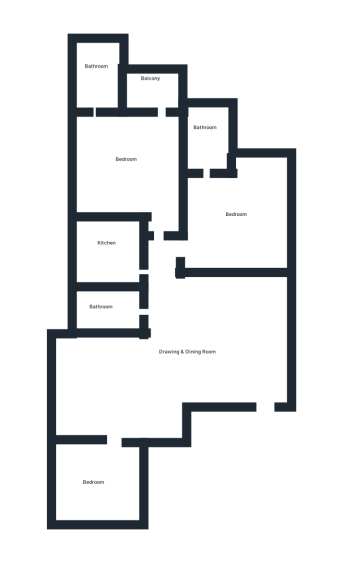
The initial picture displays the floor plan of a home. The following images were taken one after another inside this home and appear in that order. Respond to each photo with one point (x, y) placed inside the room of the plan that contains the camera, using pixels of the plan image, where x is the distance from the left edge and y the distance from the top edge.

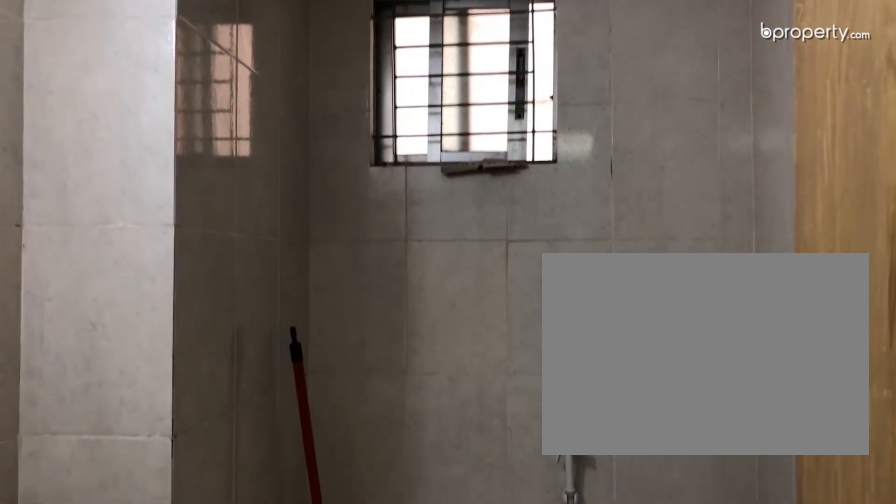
(115, 315)
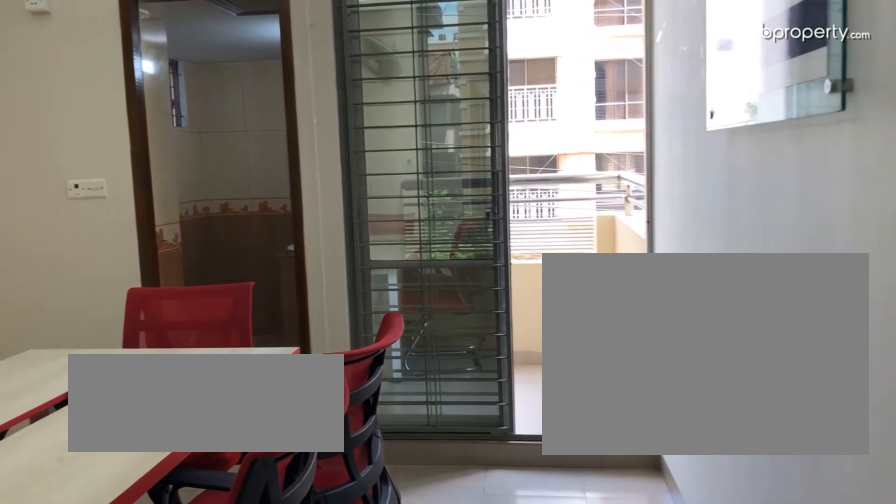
(118, 160)
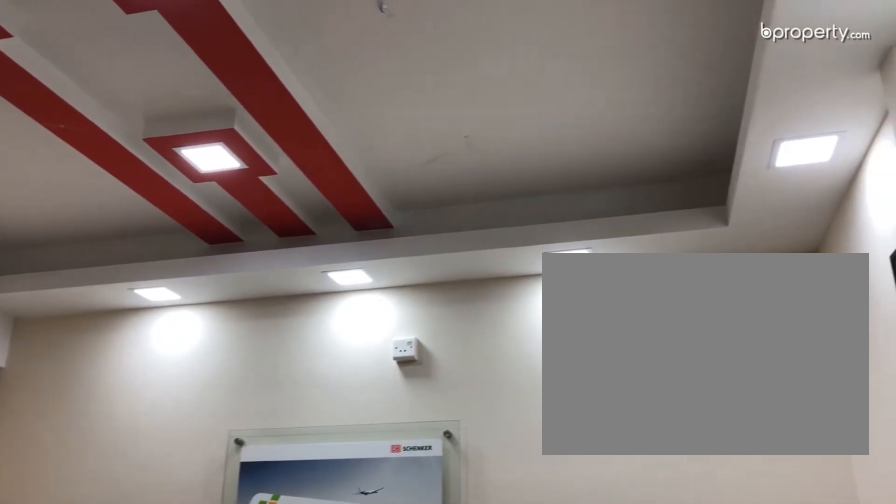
(237, 210)
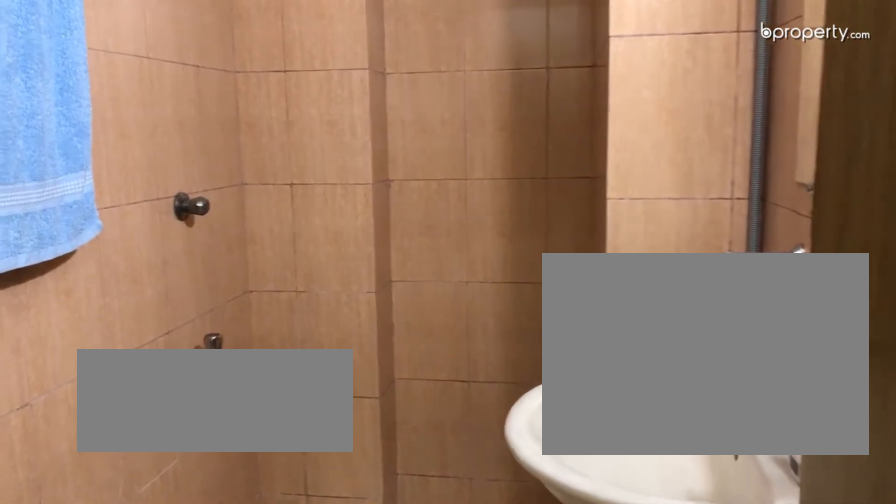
(205, 140)
